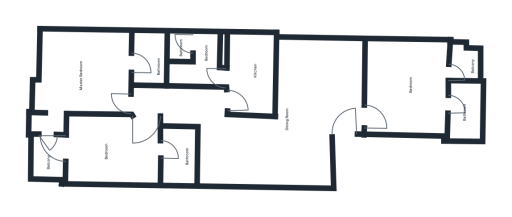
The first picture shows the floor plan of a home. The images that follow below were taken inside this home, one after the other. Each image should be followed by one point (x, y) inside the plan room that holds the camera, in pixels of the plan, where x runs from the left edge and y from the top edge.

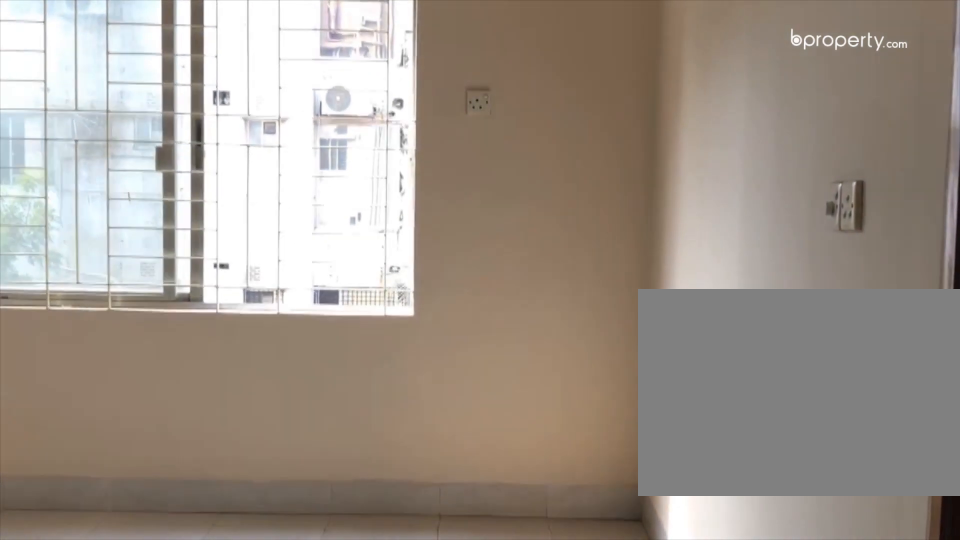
(332, 105)
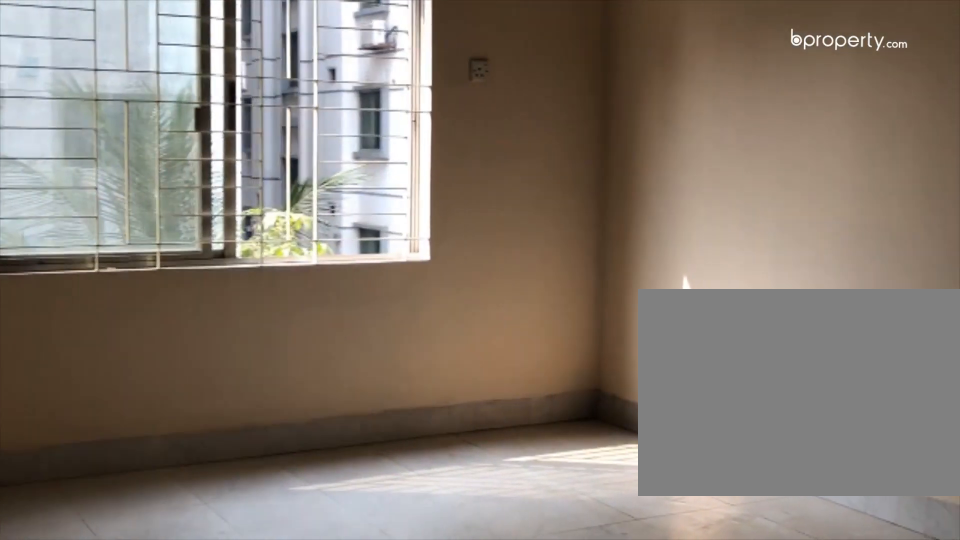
(326, 102)
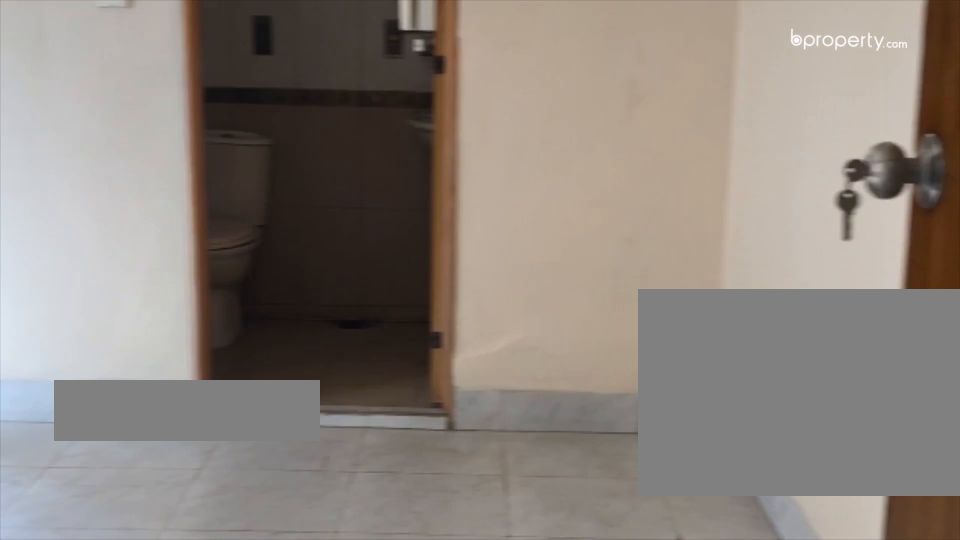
(410, 90)
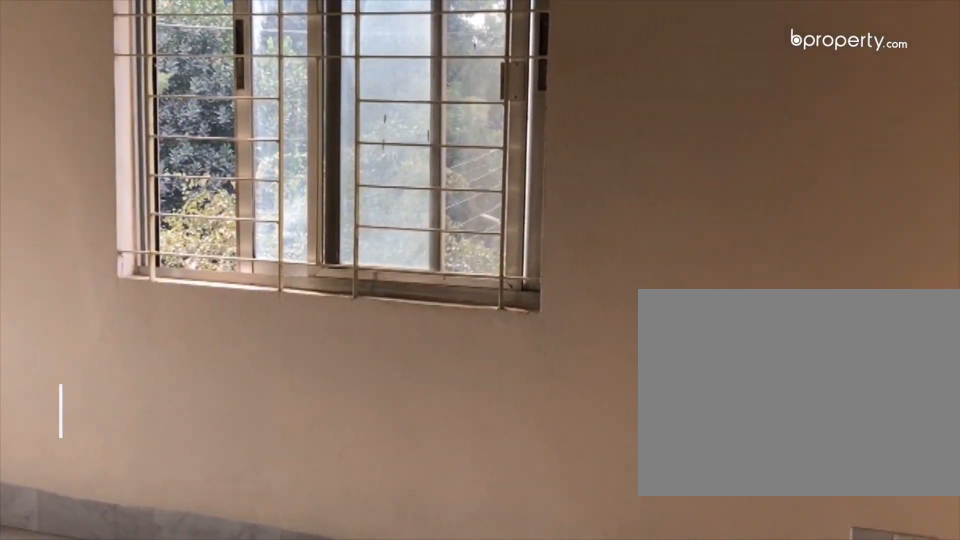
(79, 73)
